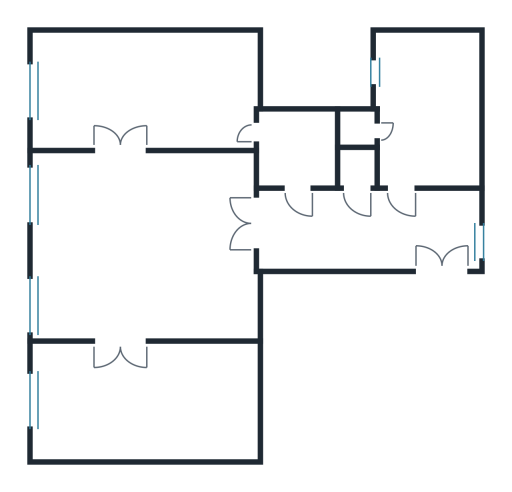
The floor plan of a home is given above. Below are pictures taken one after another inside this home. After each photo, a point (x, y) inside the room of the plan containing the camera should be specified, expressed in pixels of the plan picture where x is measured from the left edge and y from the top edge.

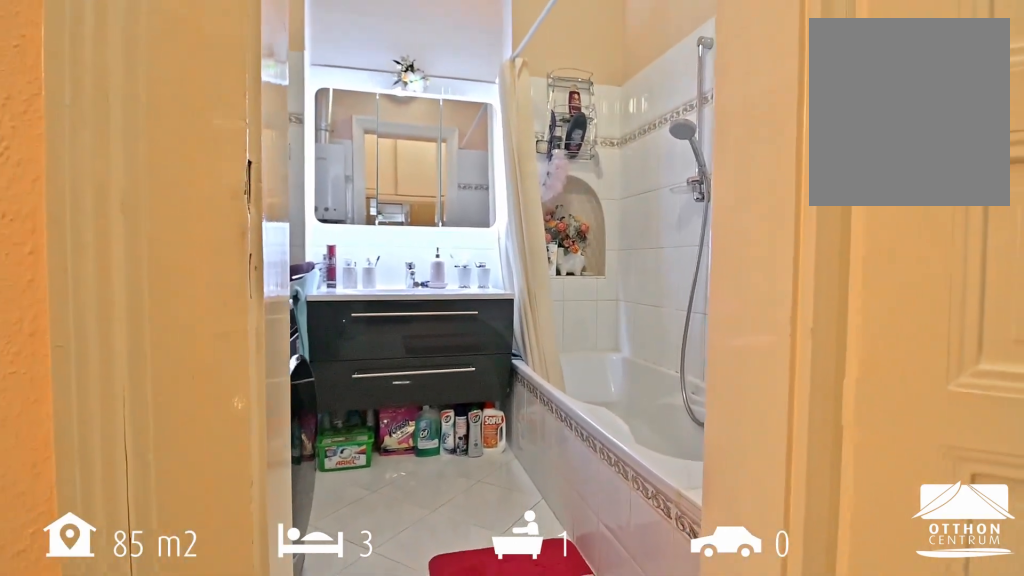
(272, 168)
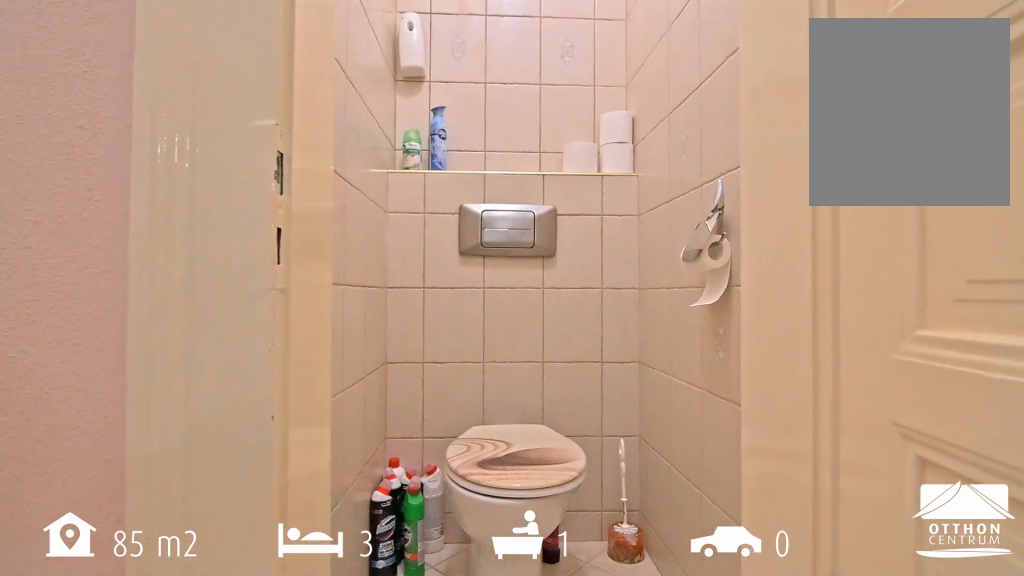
(361, 157)
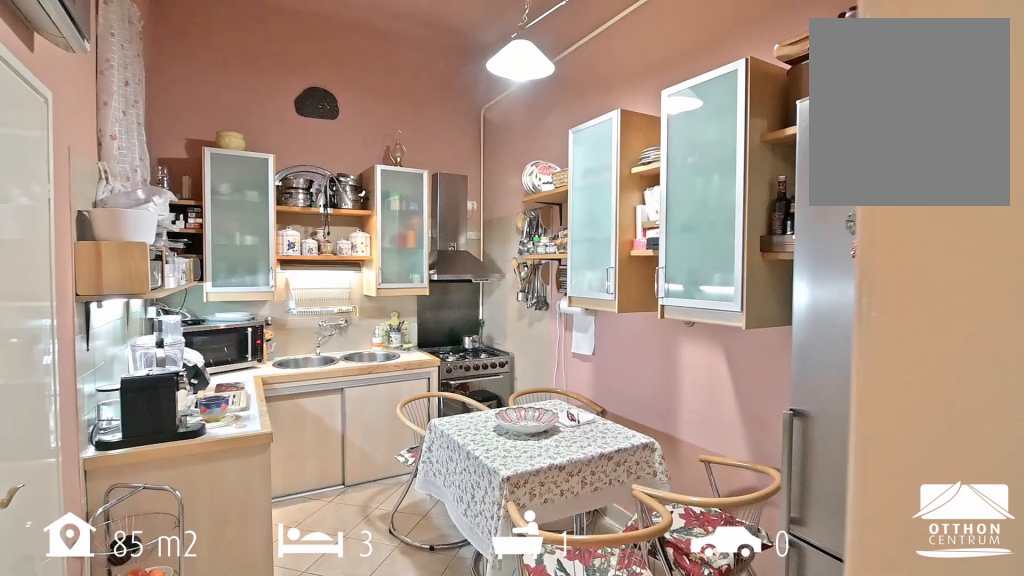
(436, 103)
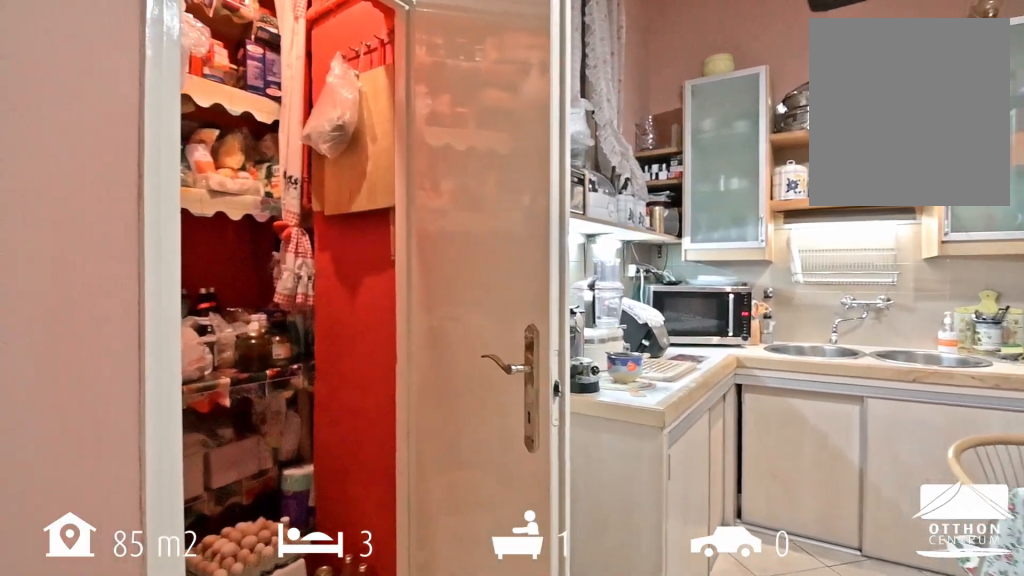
(436, 103)
